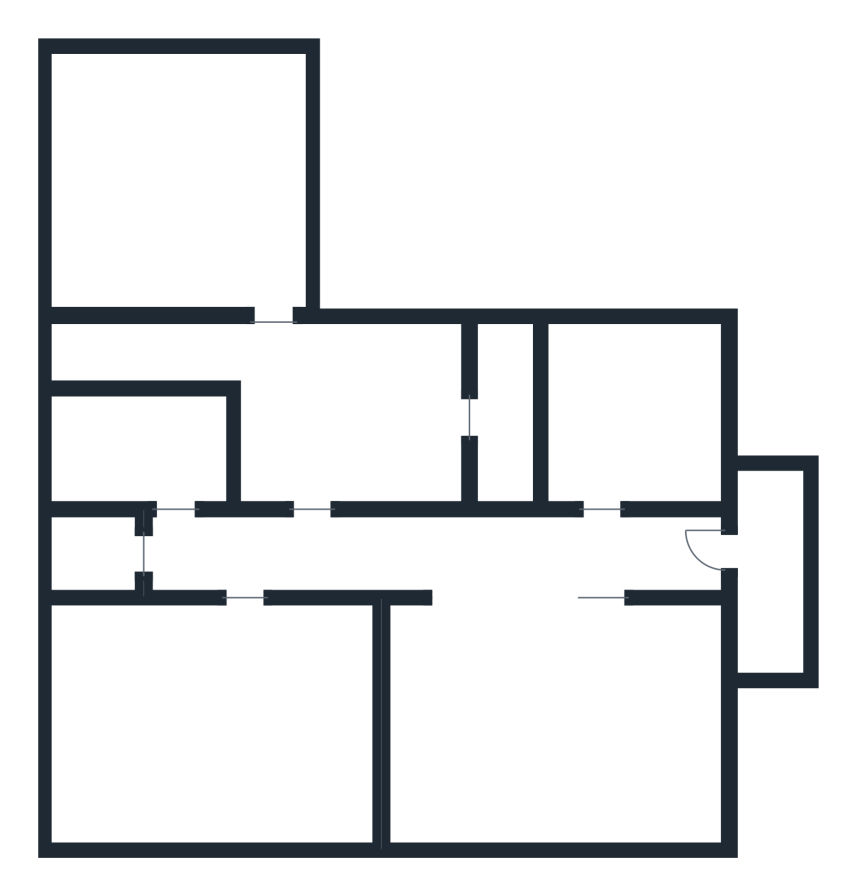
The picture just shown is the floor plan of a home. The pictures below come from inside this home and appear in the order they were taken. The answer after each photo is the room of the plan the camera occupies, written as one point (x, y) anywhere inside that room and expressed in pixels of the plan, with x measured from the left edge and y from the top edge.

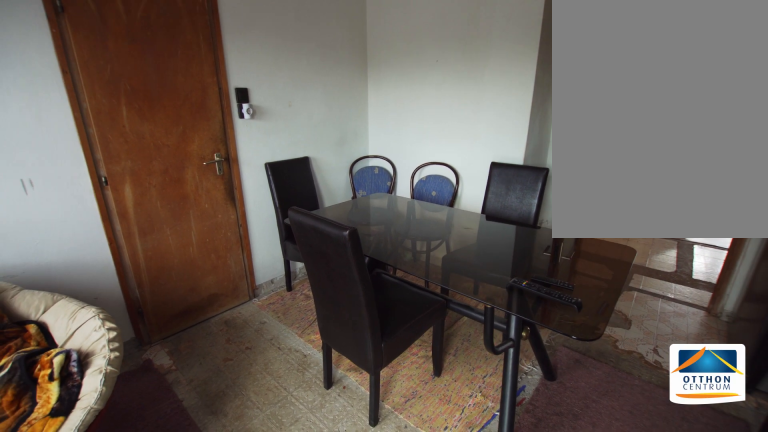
(369, 415)
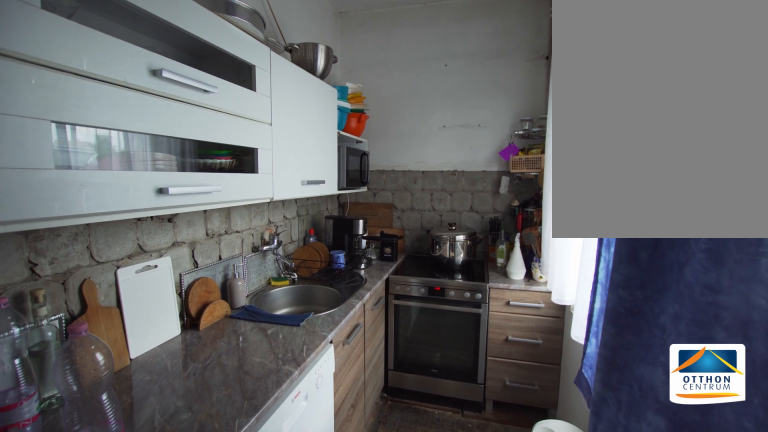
(144, 353)
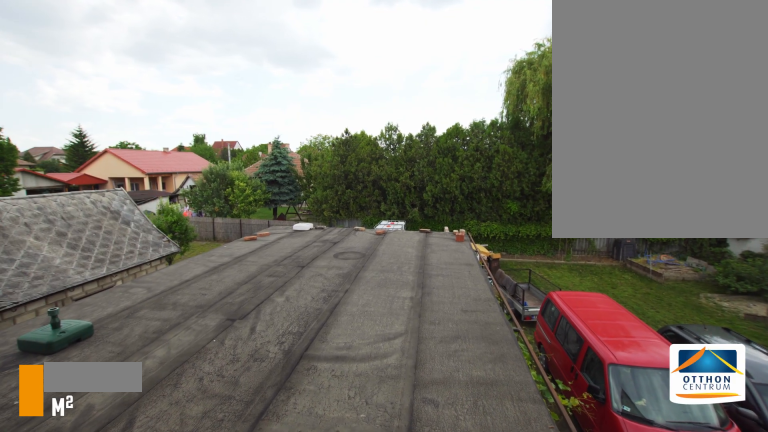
(179, 146)
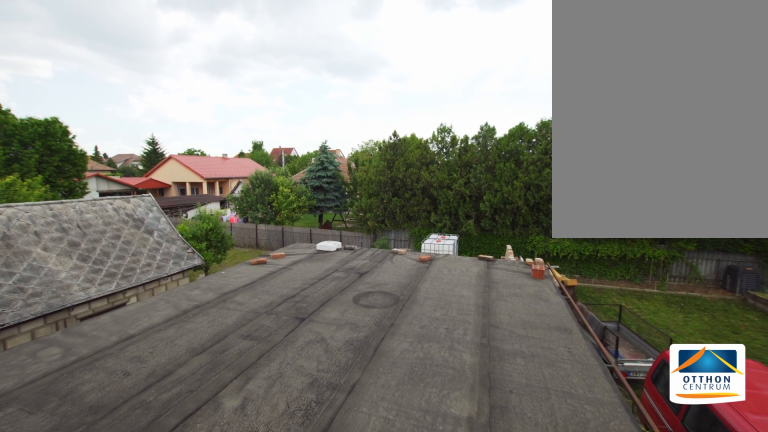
(179, 146)
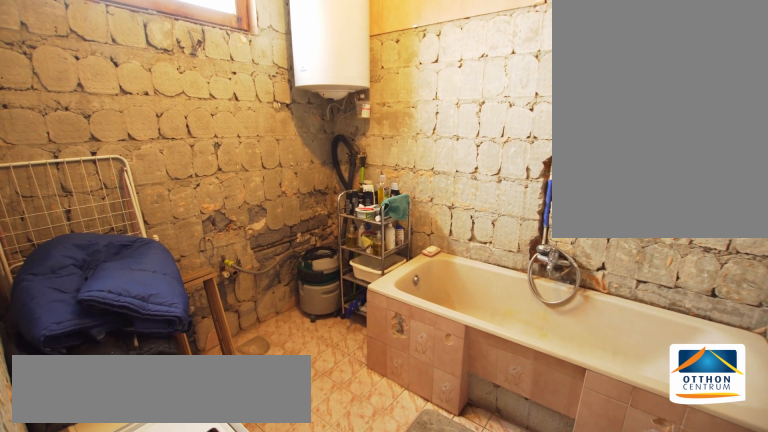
(129, 449)
